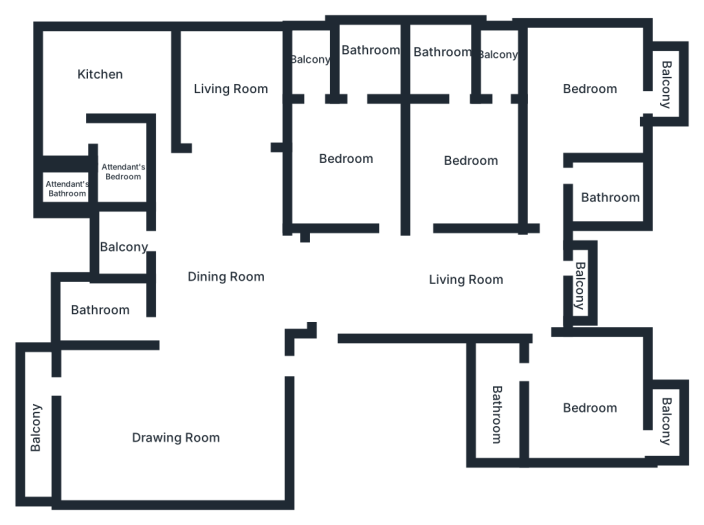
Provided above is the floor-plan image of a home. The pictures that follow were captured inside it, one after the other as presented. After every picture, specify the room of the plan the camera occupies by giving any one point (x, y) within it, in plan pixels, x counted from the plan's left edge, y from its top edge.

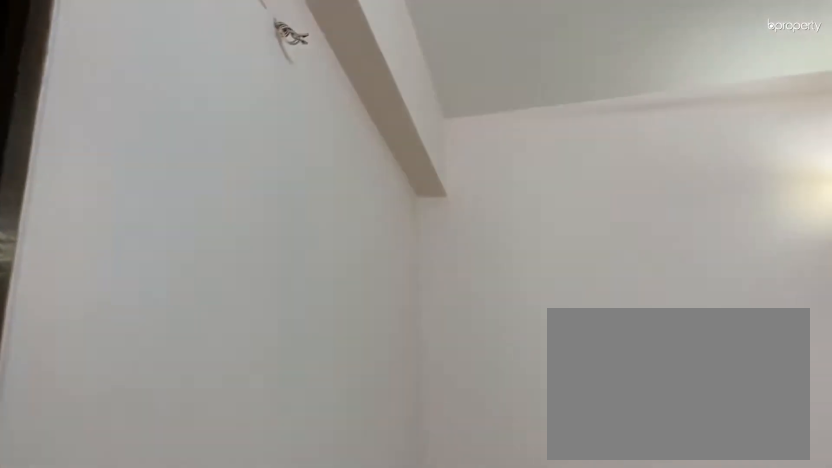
(343, 149)
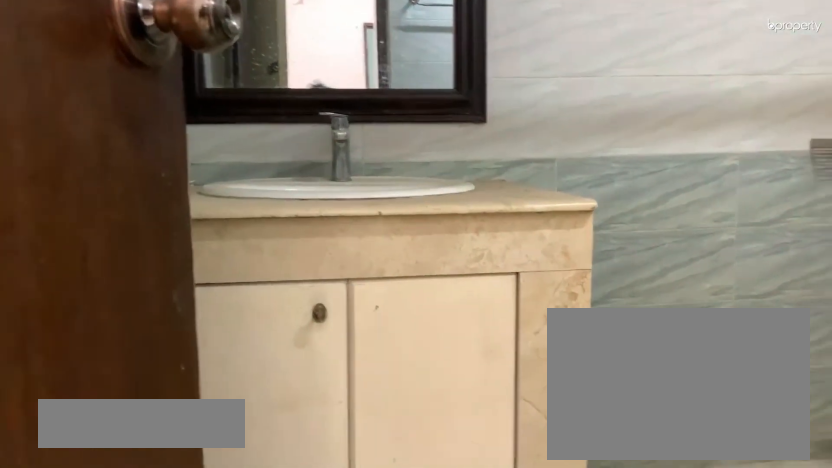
(364, 57)
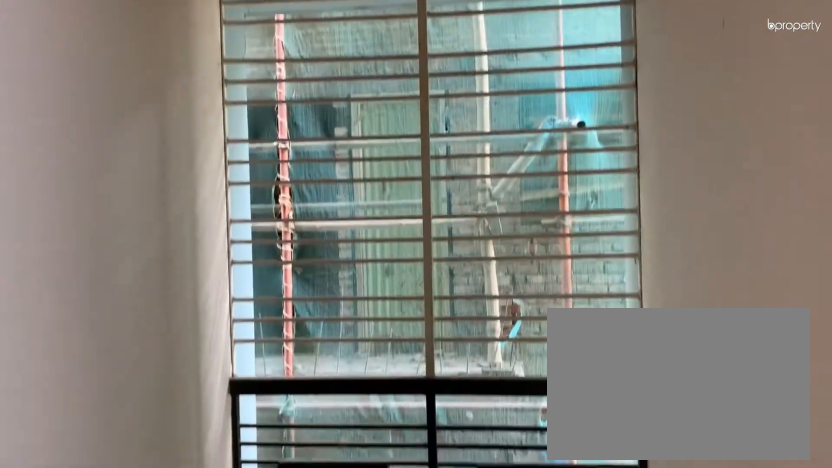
(309, 63)
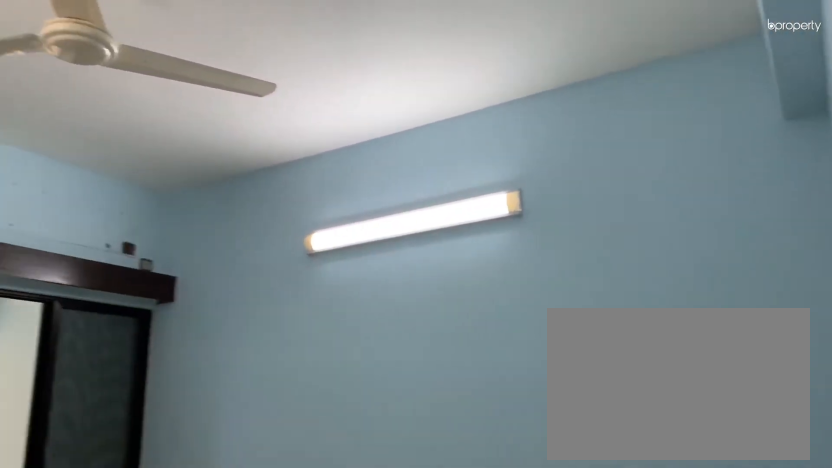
(469, 156)
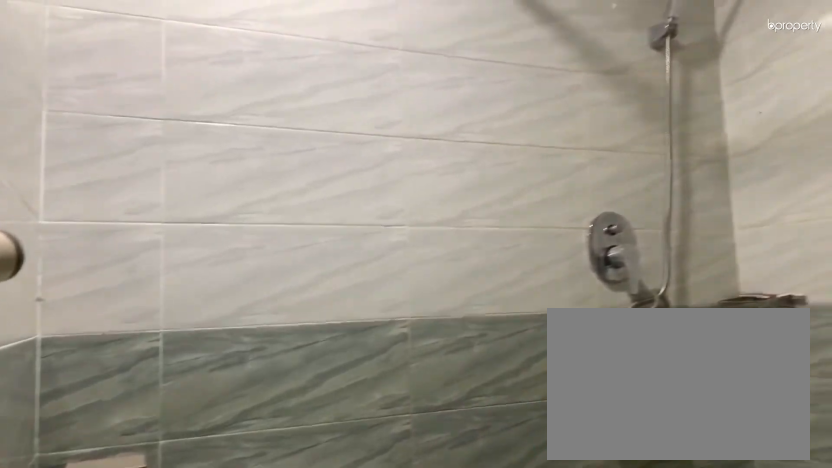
(443, 57)
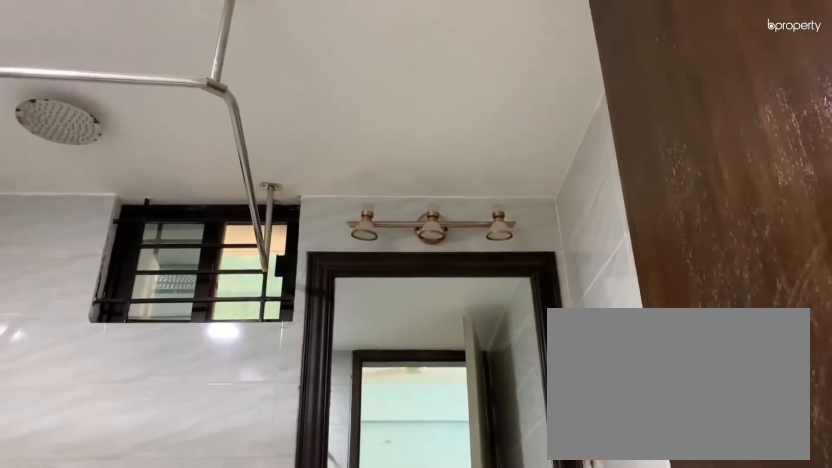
(443, 57)
